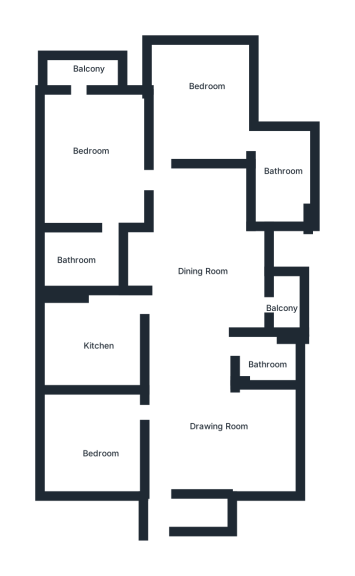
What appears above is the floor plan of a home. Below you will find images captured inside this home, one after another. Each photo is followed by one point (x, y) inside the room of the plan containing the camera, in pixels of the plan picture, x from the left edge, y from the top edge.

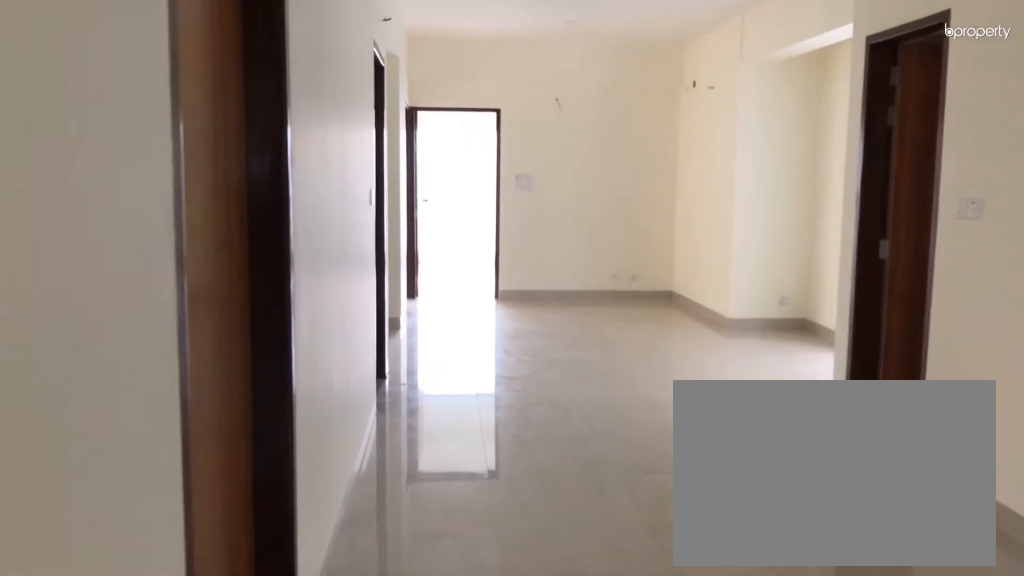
(193, 426)
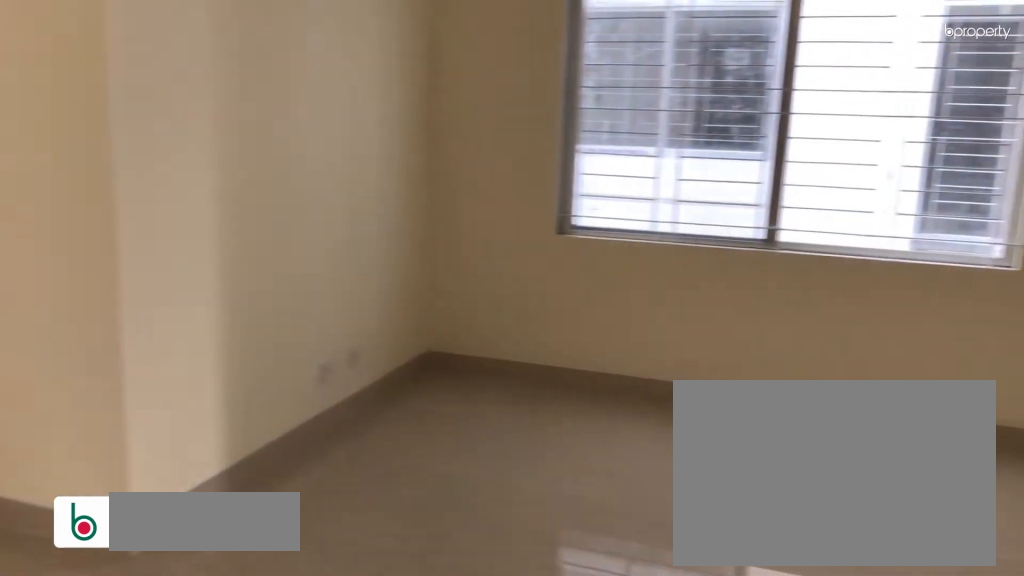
(193, 426)
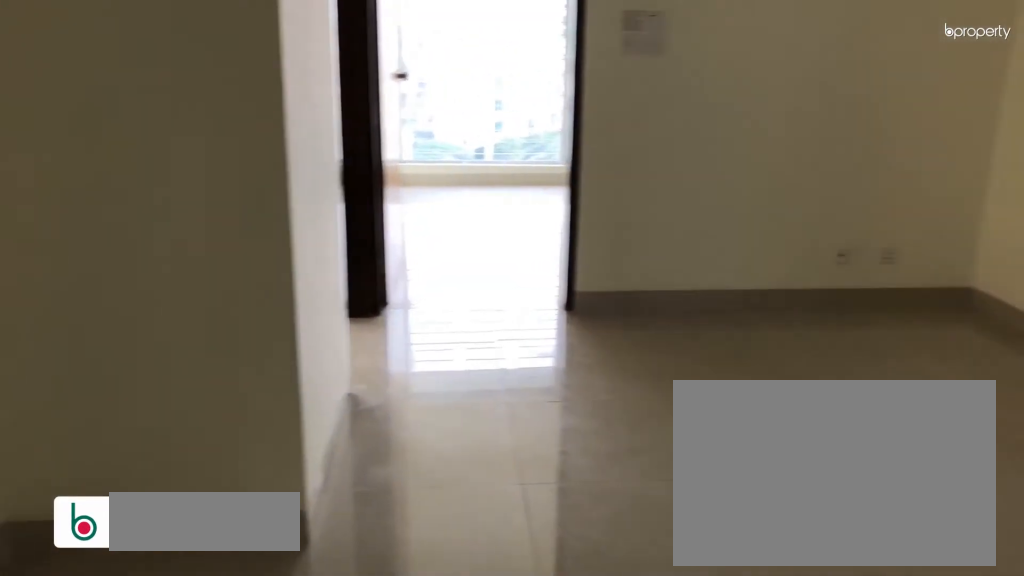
(193, 288)
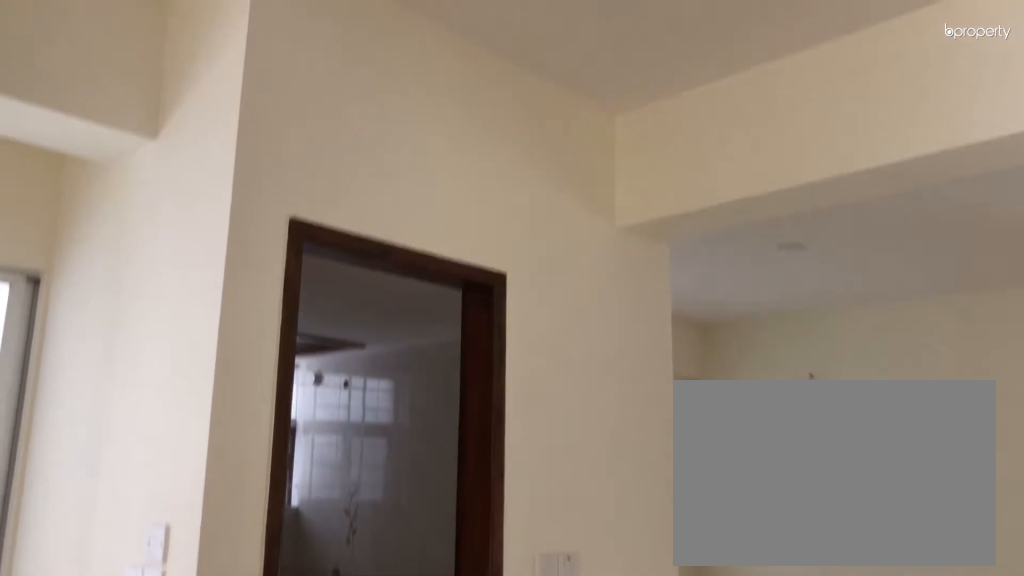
(193, 288)
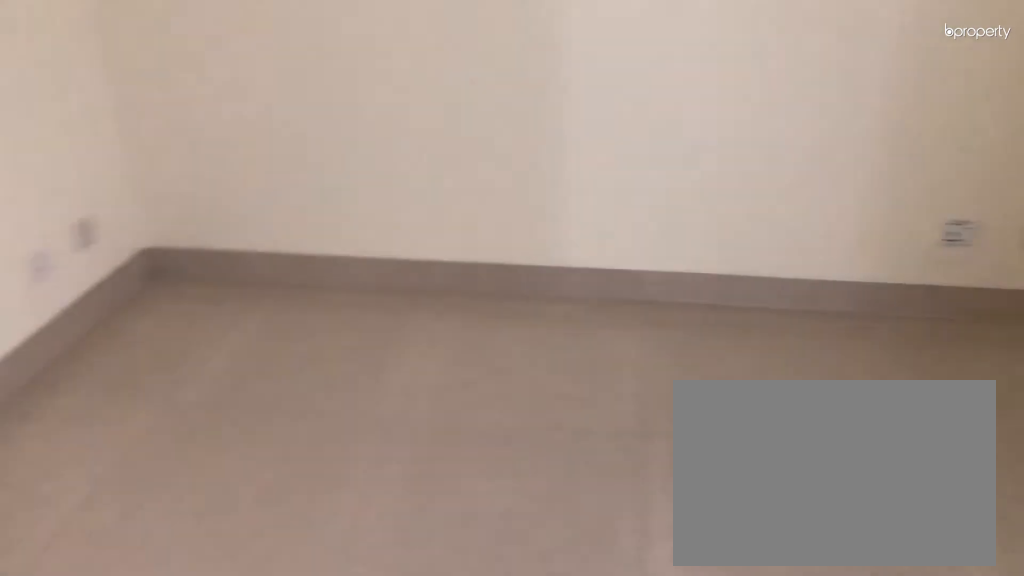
(106, 436)
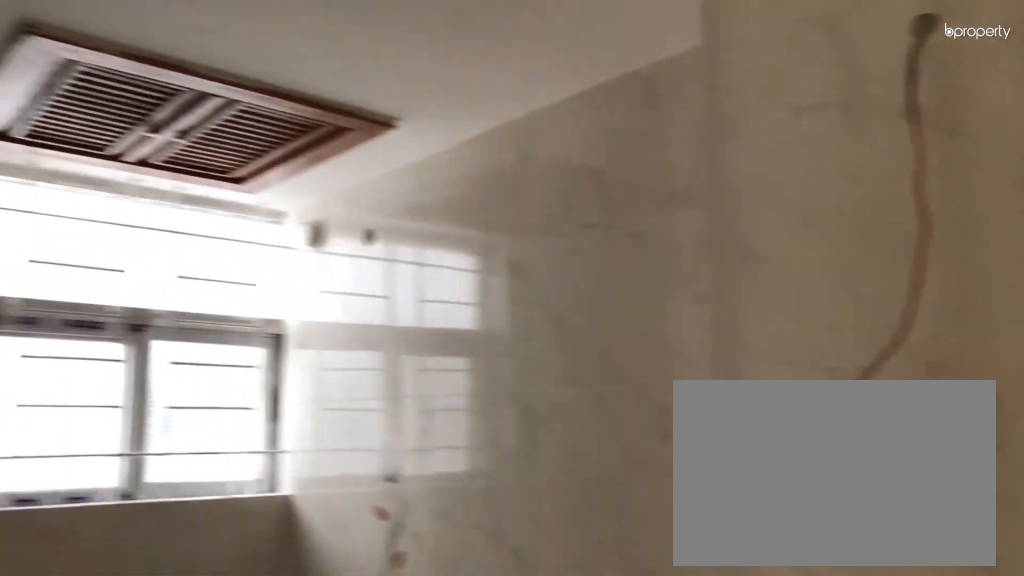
(269, 357)
